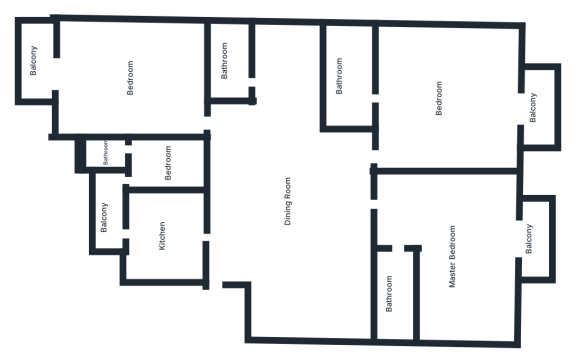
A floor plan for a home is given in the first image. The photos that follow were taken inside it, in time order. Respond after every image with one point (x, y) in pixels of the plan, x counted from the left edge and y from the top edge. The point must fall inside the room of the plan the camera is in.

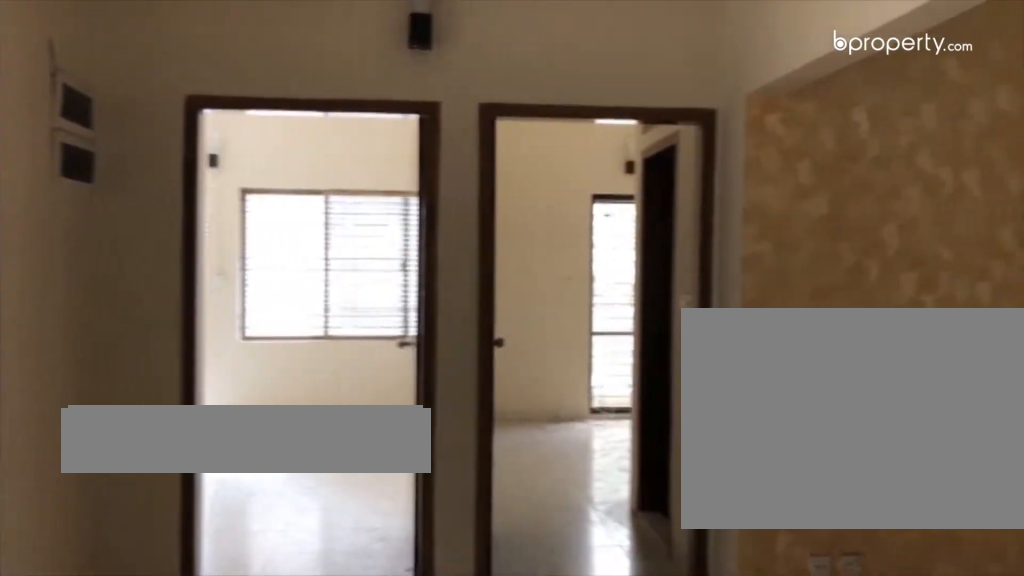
(260, 173)
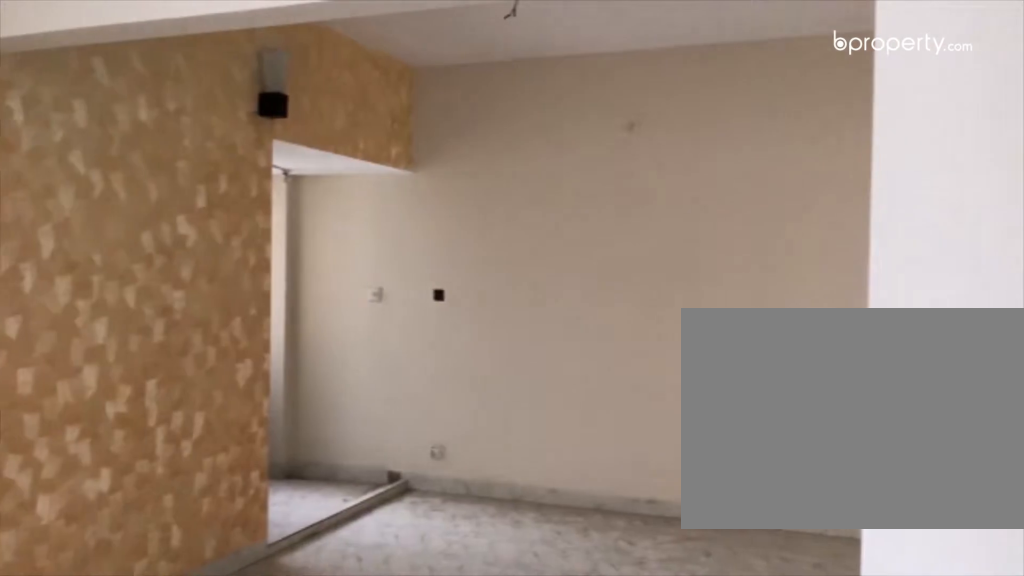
(260, 173)
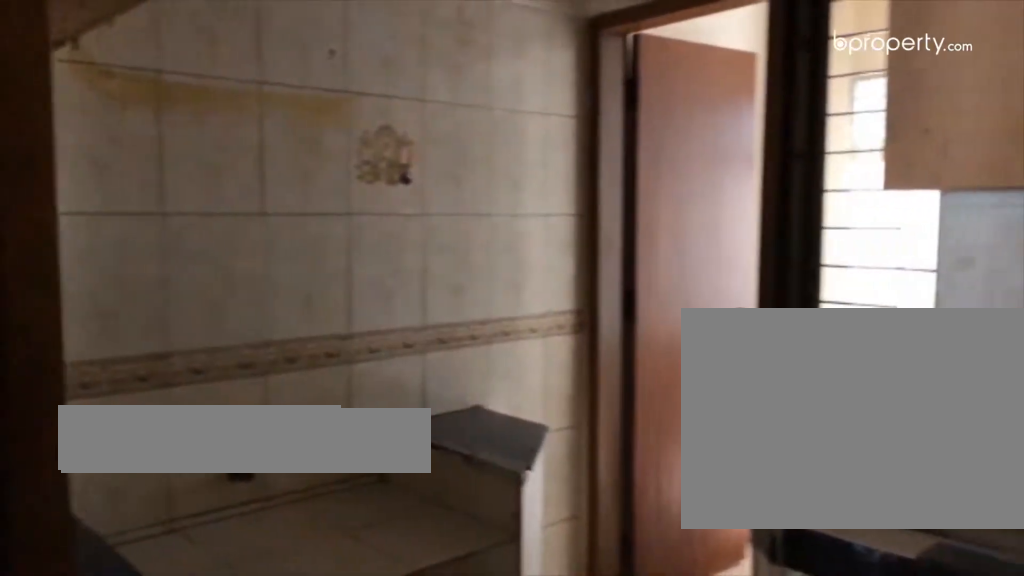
(163, 229)
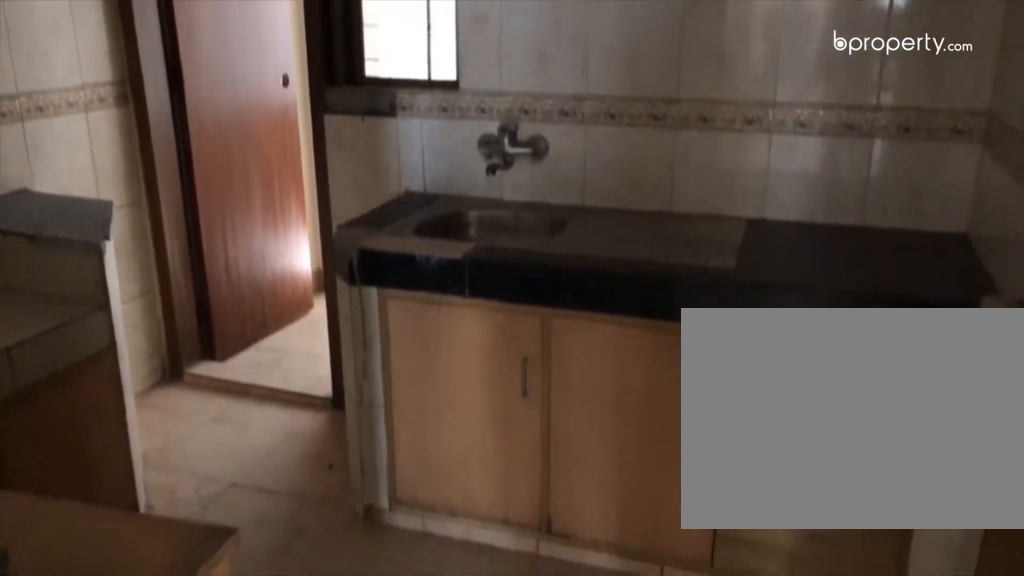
(163, 229)
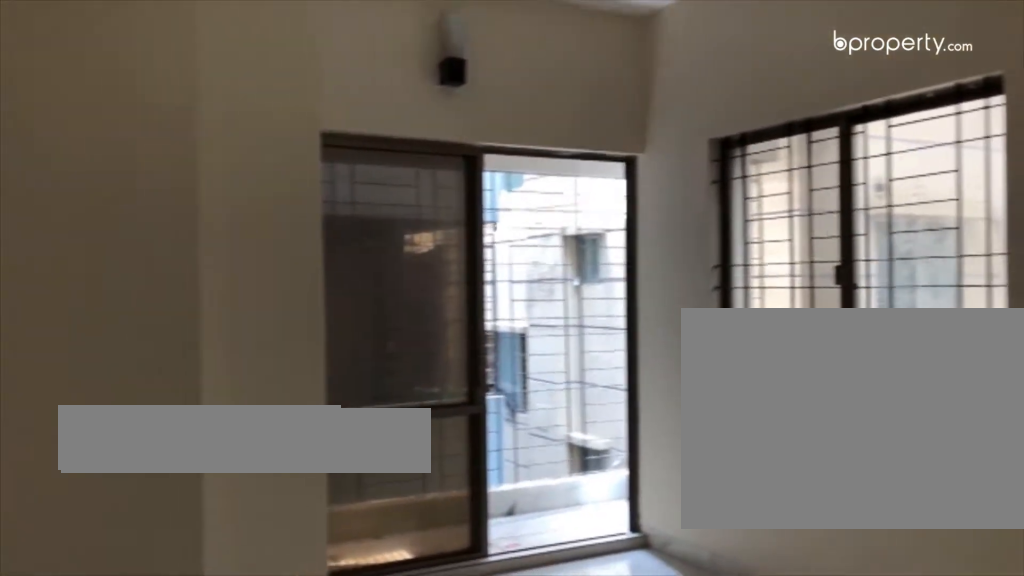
(139, 81)
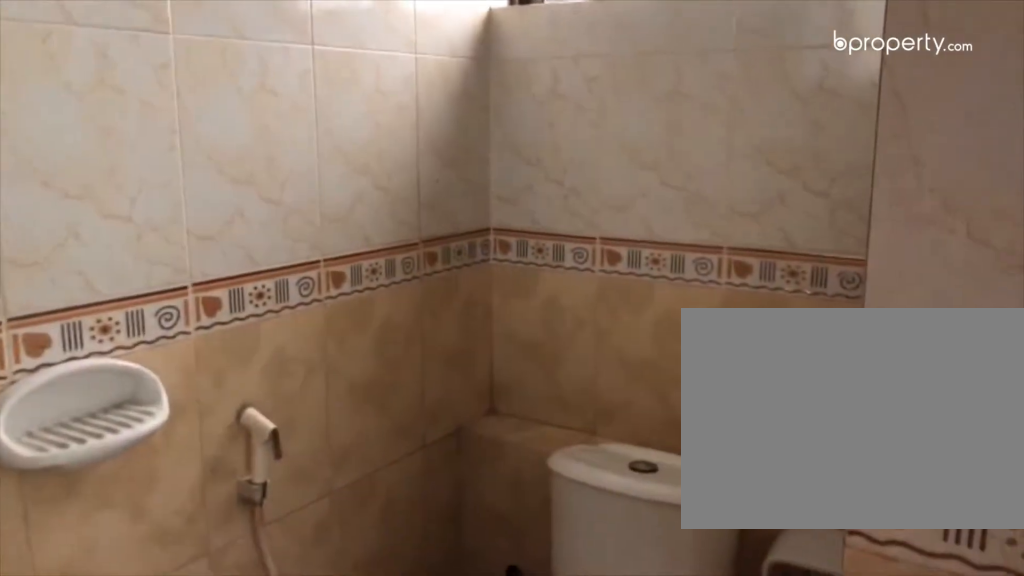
(226, 74)
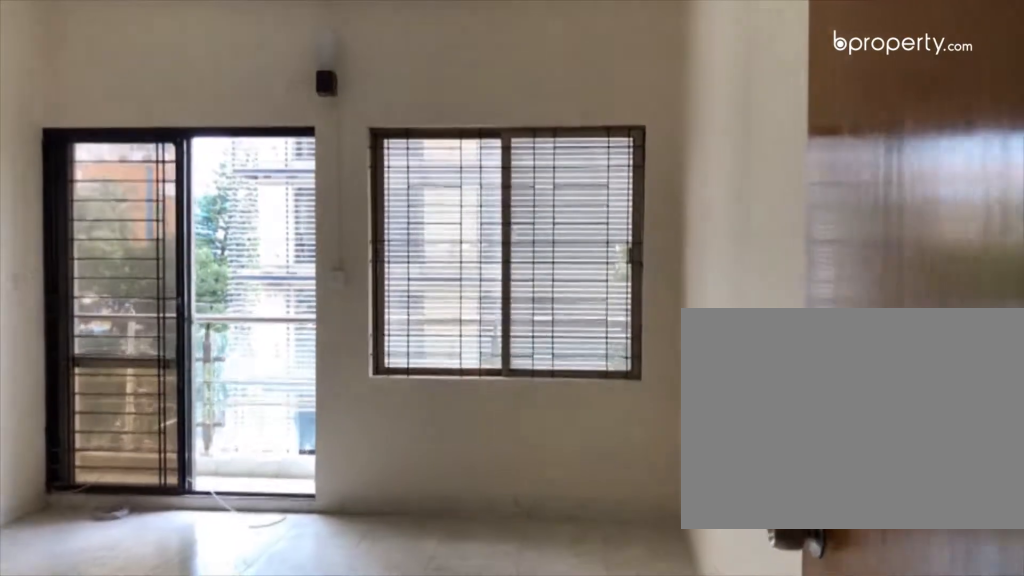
(383, 155)
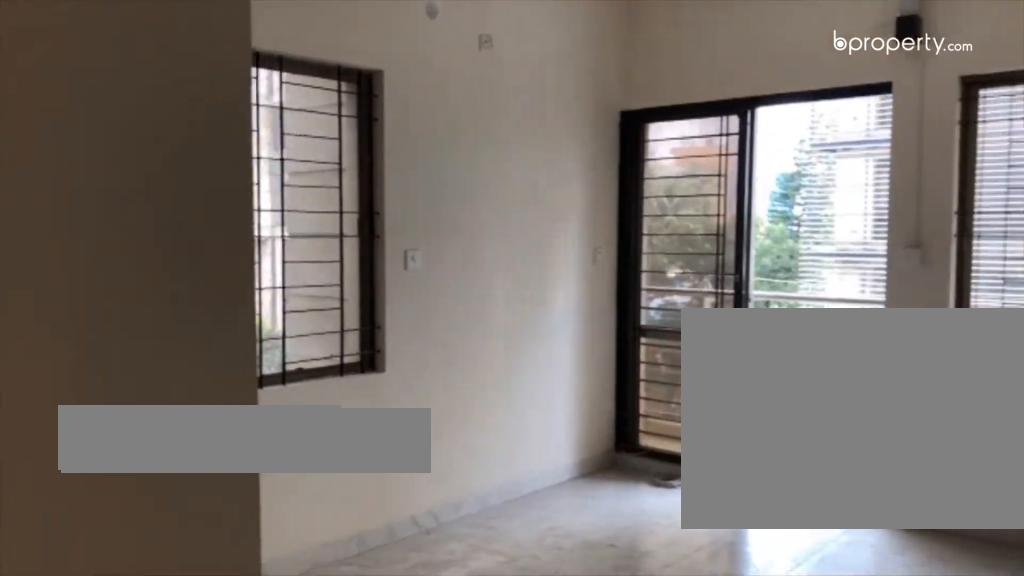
(444, 101)
